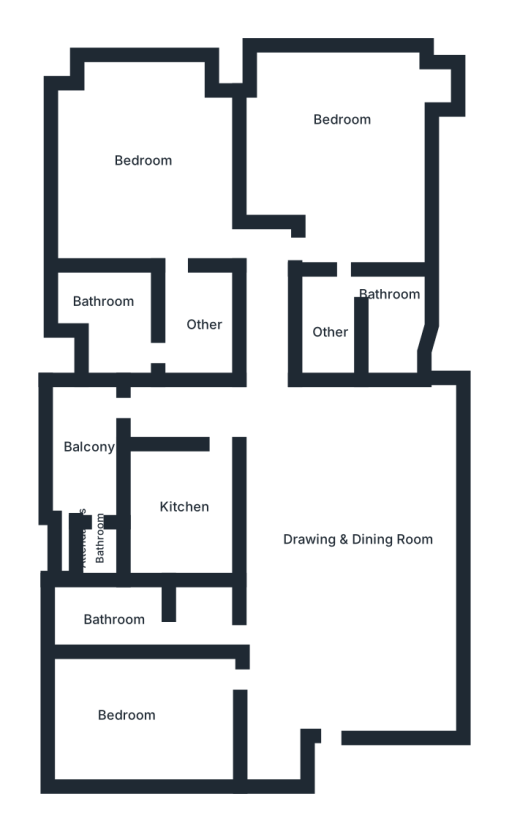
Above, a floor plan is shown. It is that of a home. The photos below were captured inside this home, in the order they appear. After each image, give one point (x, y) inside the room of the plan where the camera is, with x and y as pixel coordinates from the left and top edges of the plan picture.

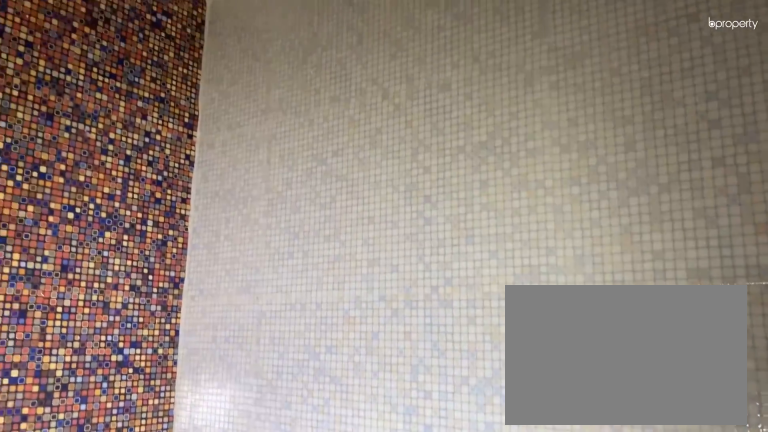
(400, 312)
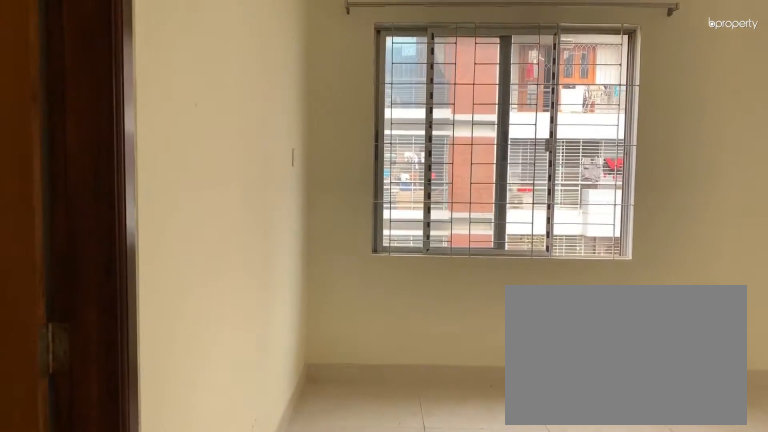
(161, 177)
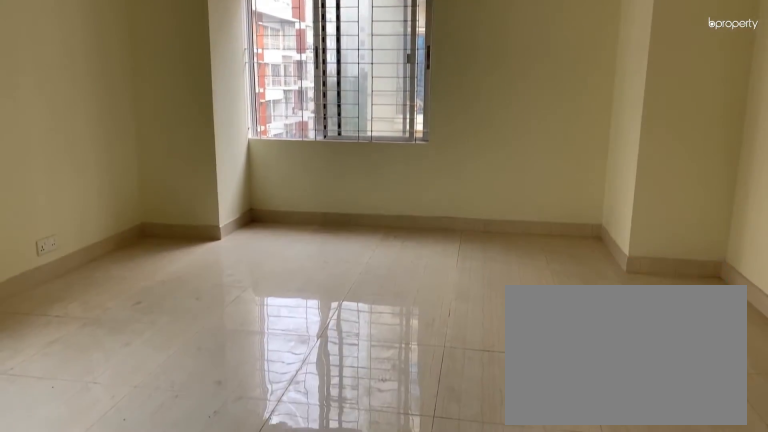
(161, 177)
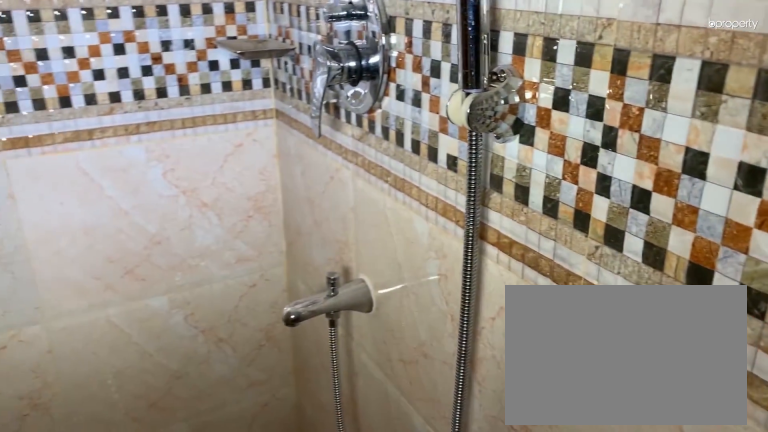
(115, 316)
